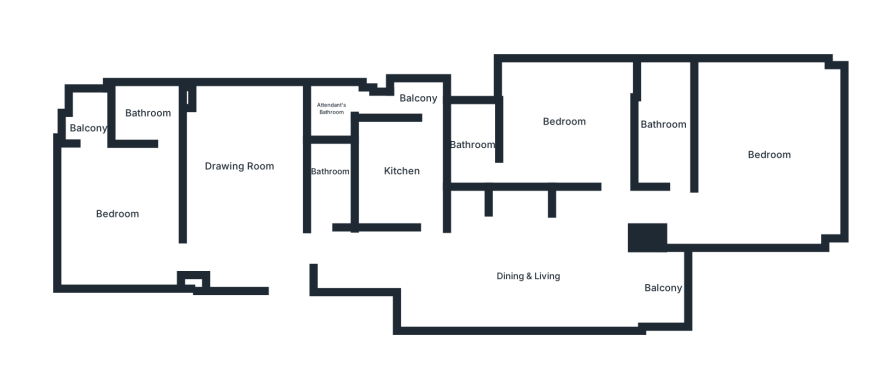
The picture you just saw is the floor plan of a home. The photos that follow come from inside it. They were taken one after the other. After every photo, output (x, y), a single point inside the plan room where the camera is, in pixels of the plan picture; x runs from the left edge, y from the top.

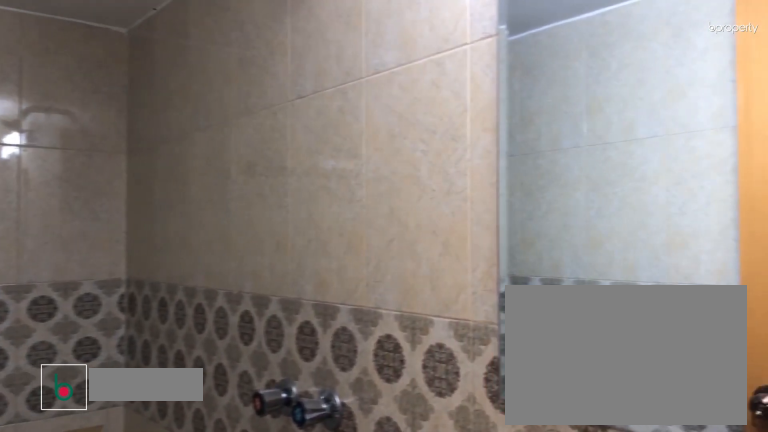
(329, 179)
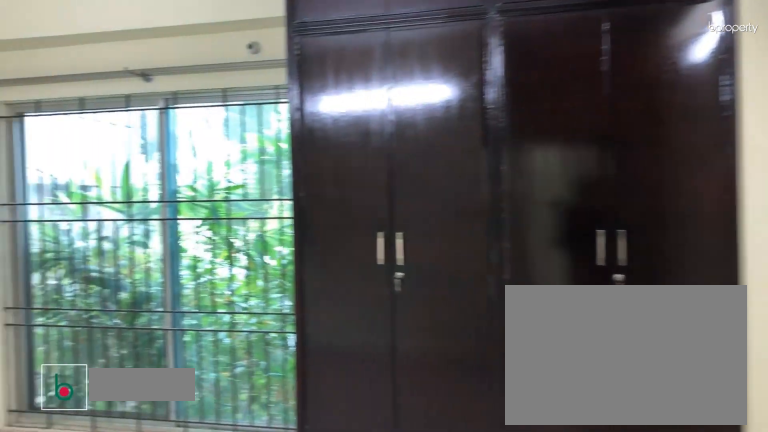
(768, 143)
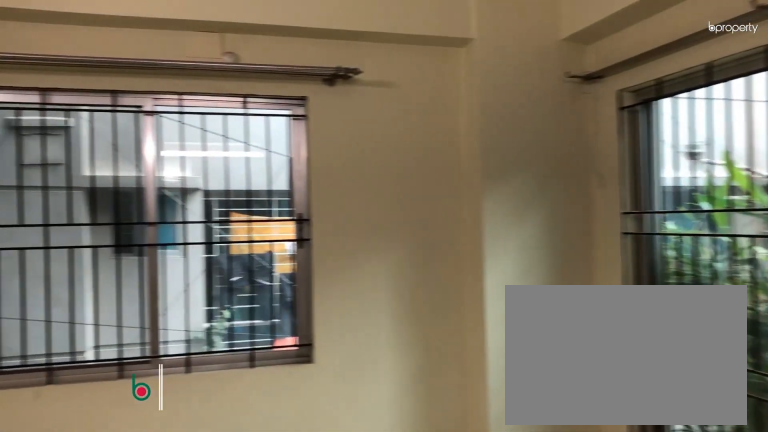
(768, 143)
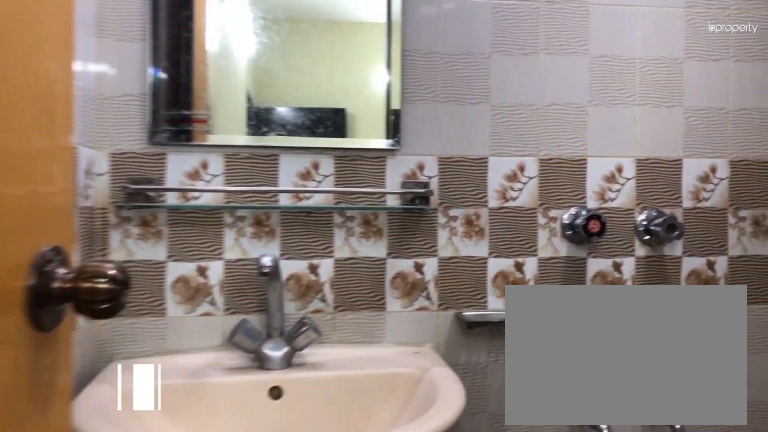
(472, 137)
